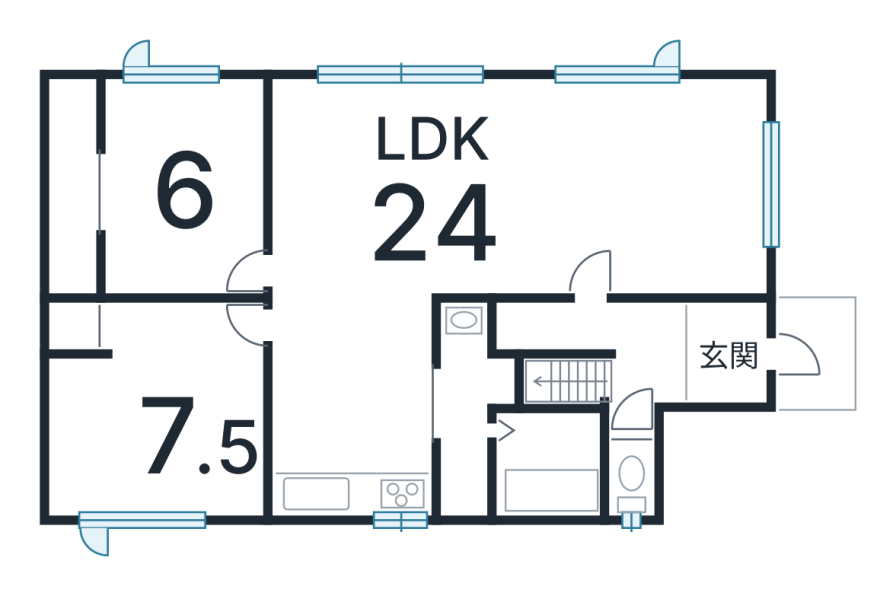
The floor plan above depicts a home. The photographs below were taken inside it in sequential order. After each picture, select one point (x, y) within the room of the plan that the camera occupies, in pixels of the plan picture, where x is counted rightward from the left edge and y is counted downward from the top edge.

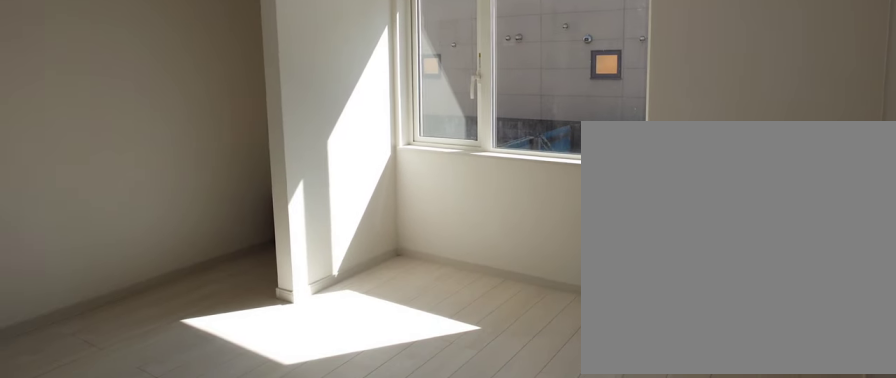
(179, 180)
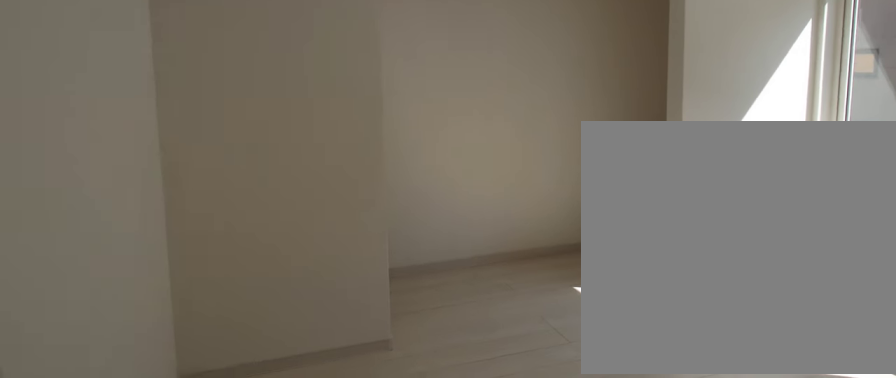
(179, 180)
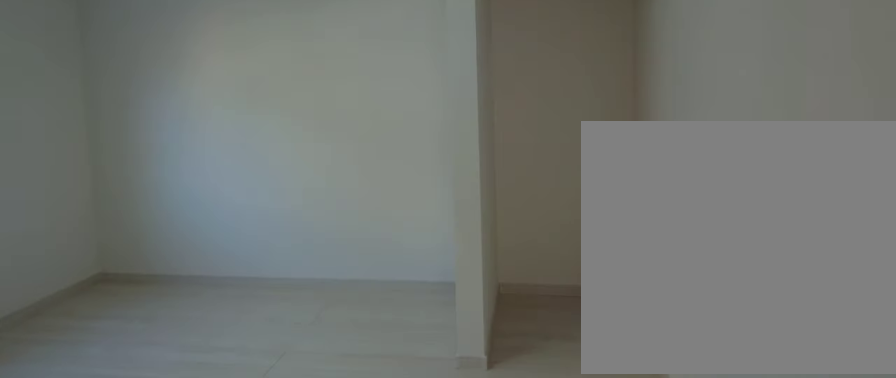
(151, 406)
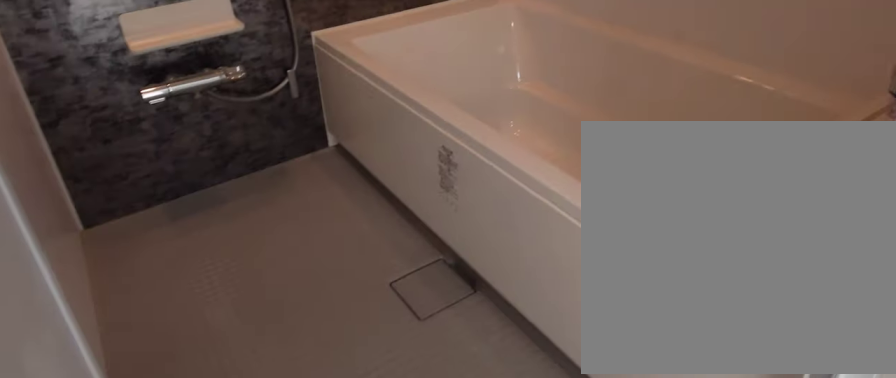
(535, 467)
